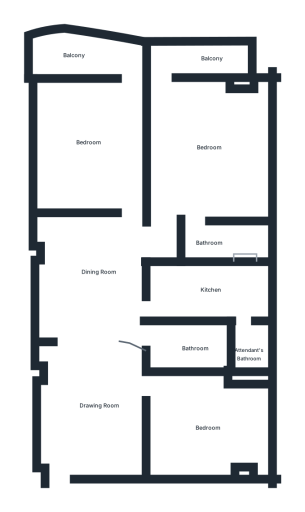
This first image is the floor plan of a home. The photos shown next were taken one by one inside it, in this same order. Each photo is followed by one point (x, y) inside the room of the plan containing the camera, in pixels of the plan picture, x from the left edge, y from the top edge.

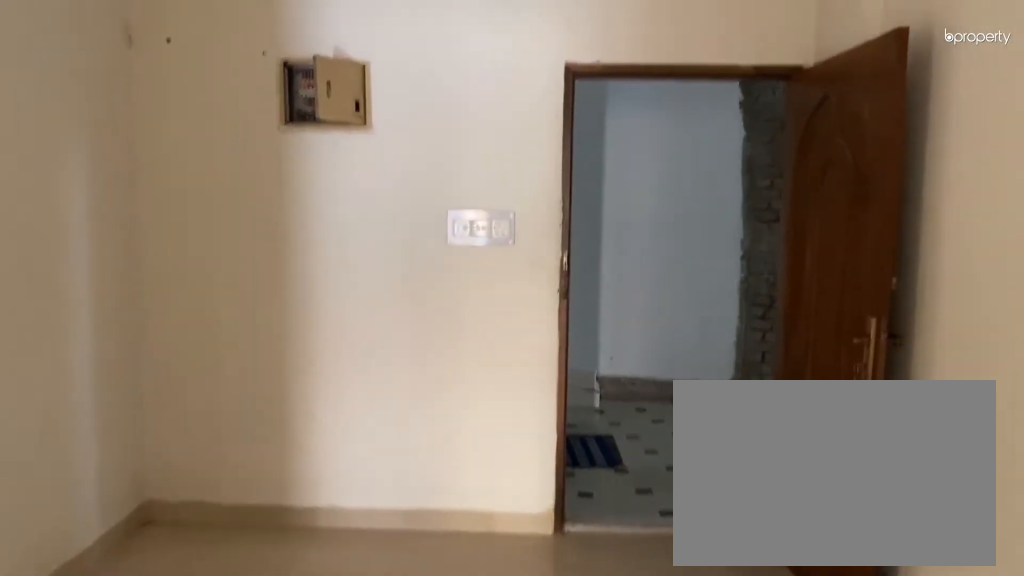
(104, 411)
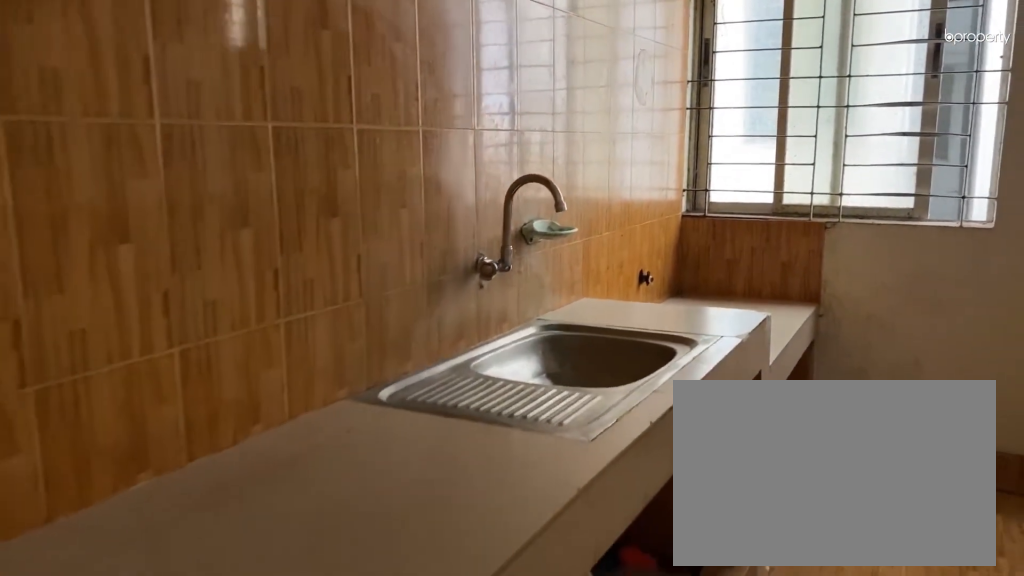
(209, 285)
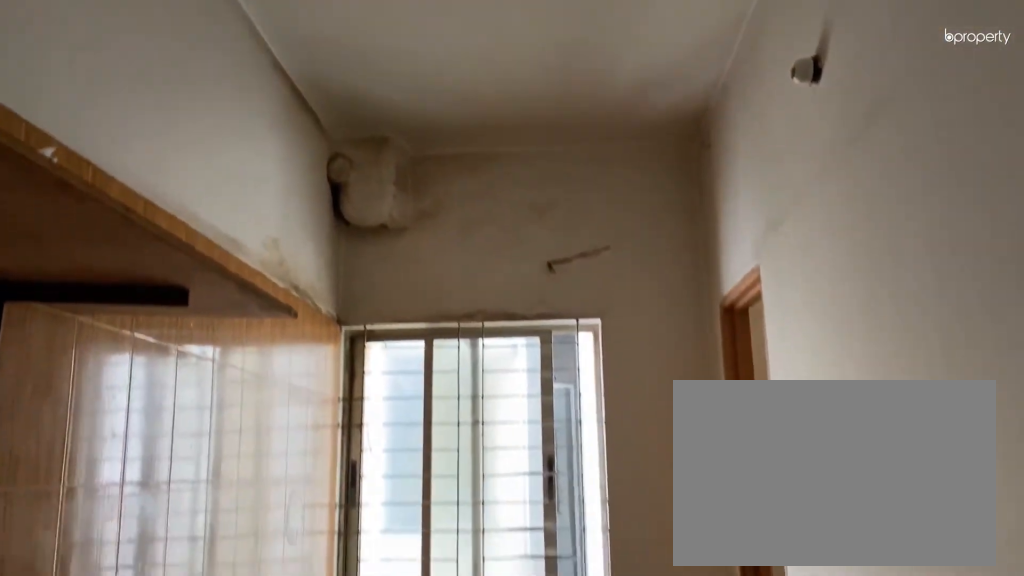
(209, 285)
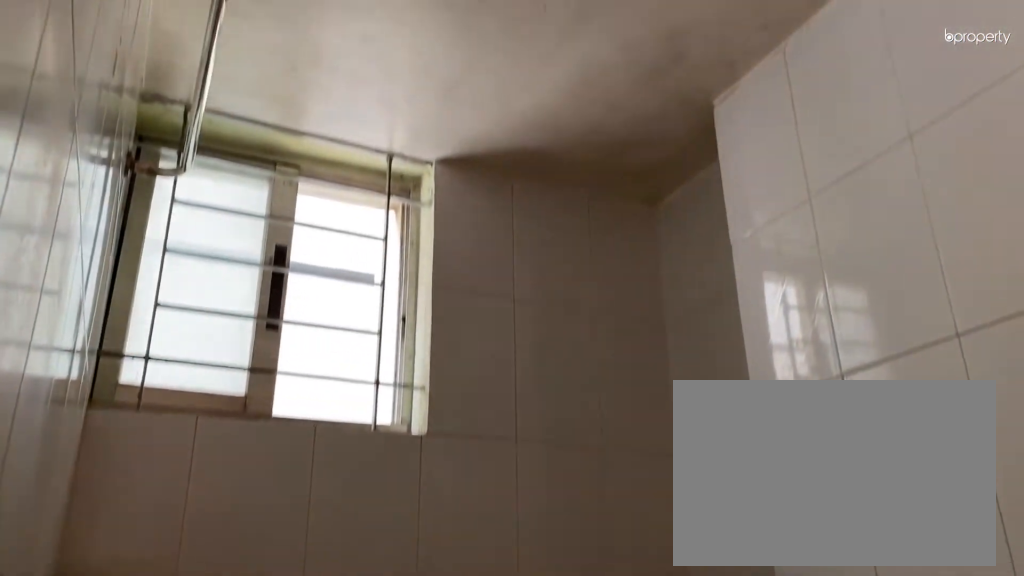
(219, 243)
